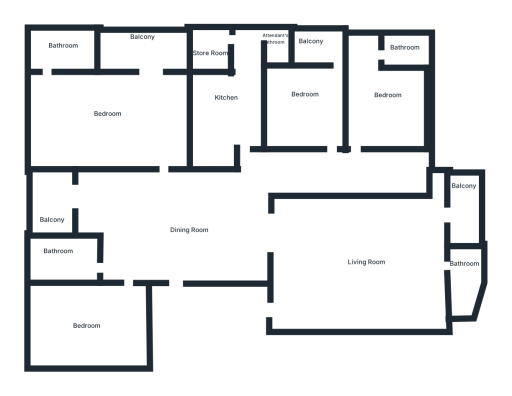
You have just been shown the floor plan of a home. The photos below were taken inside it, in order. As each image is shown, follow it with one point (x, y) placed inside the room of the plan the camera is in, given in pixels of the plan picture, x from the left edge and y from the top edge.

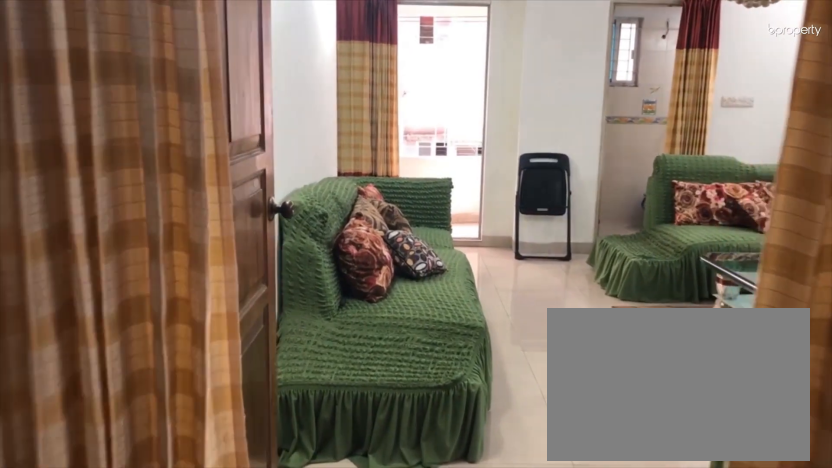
(306, 235)
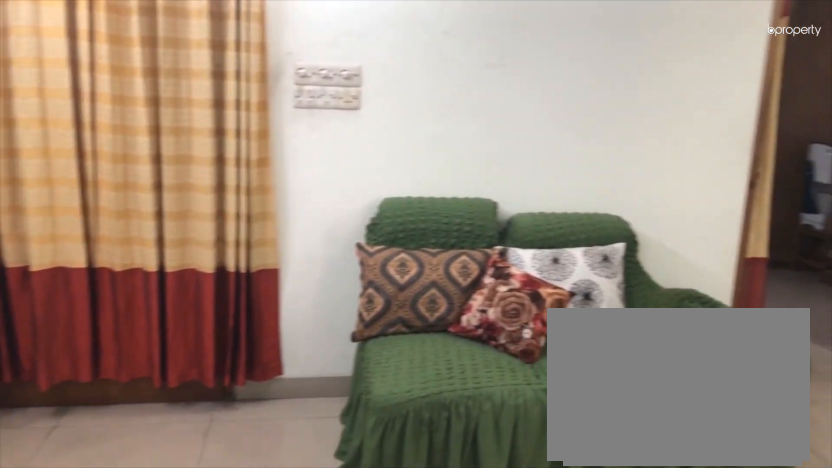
(365, 263)
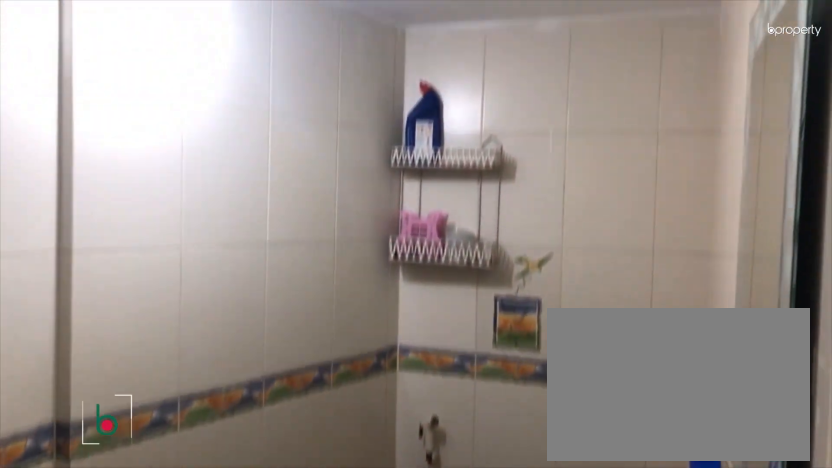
(461, 280)
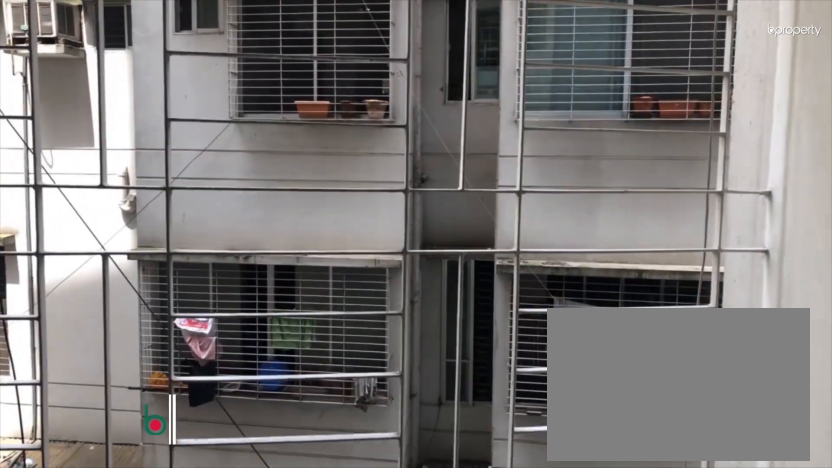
(468, 194)
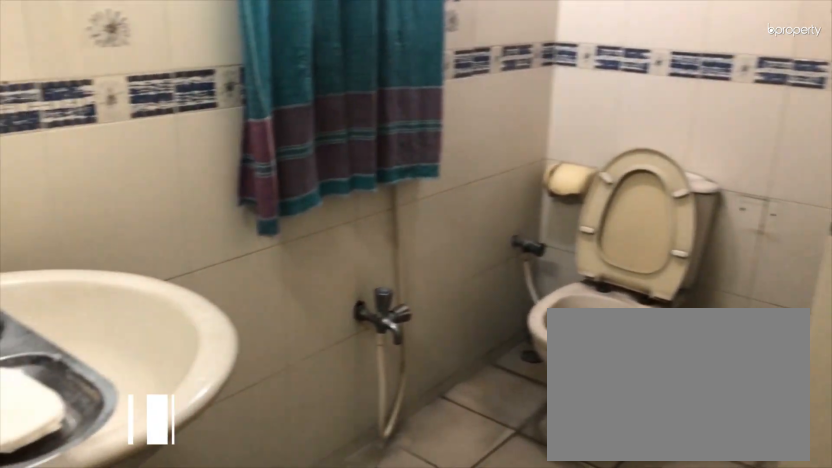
(403, 50)
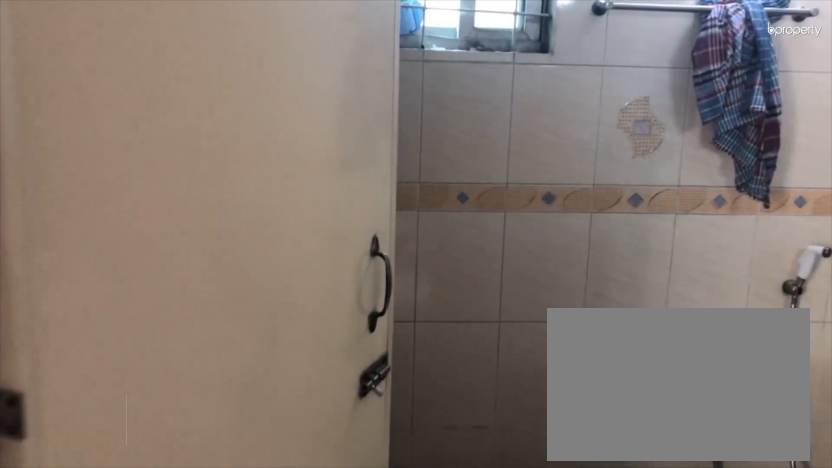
(64, 50)
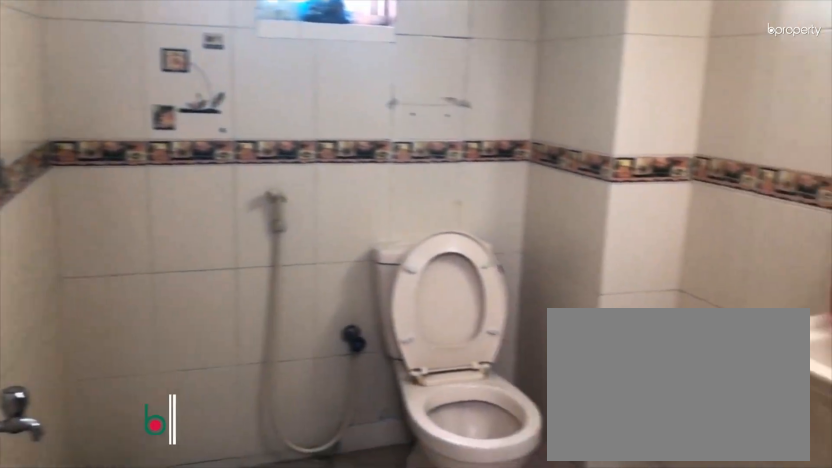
(51, 258)
